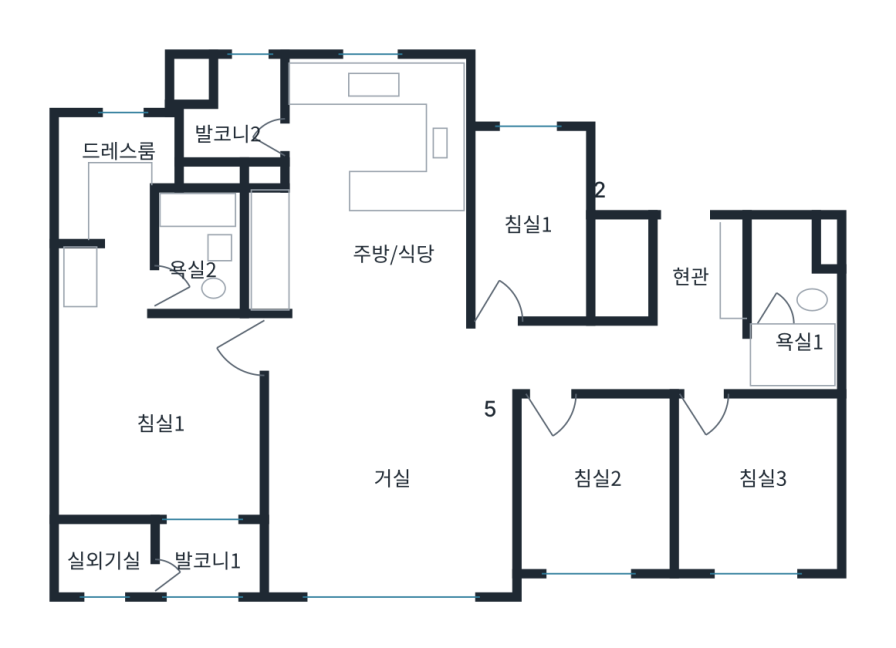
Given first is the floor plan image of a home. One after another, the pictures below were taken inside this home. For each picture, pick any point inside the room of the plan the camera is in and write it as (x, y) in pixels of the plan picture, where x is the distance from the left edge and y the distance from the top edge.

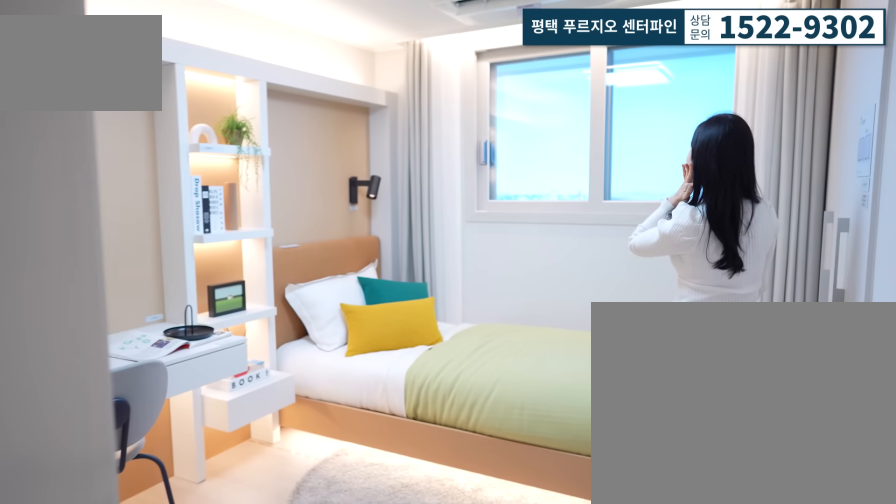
(760, 488)
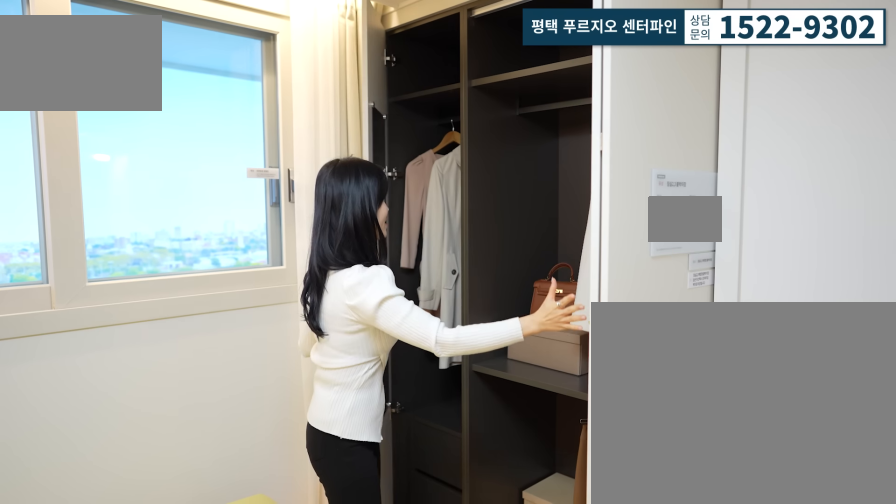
(761, 488)
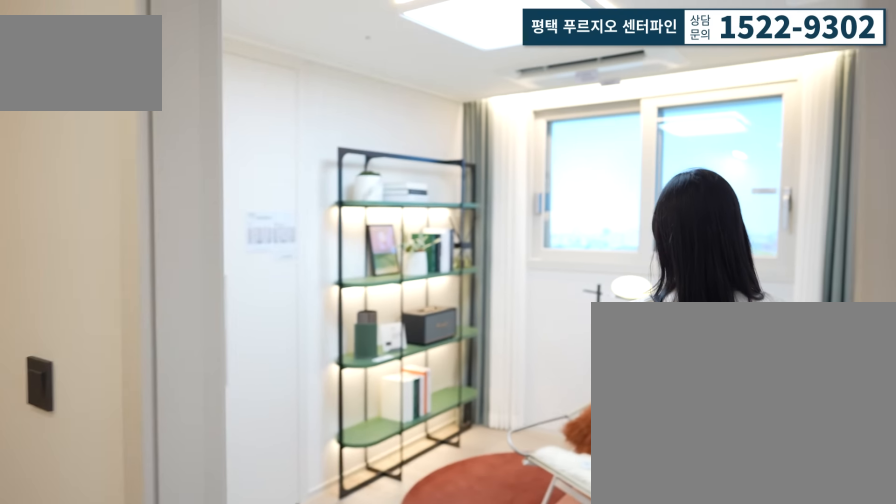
(600, 505)
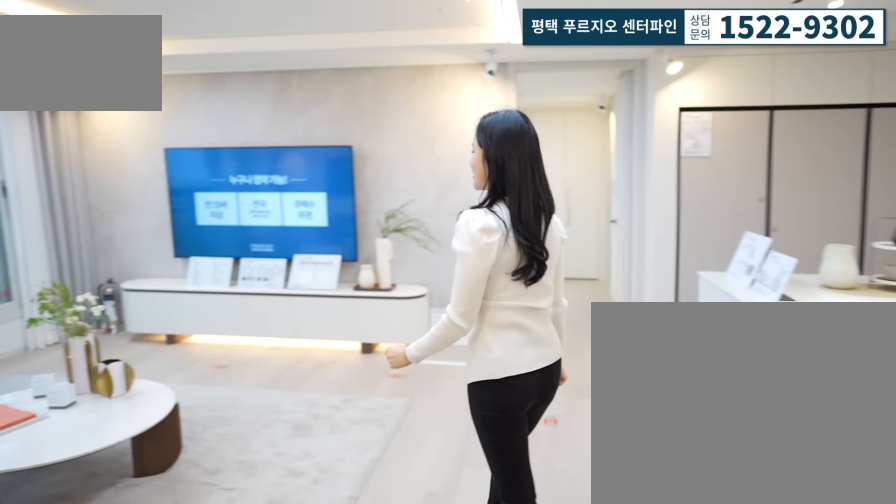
(384, 499)
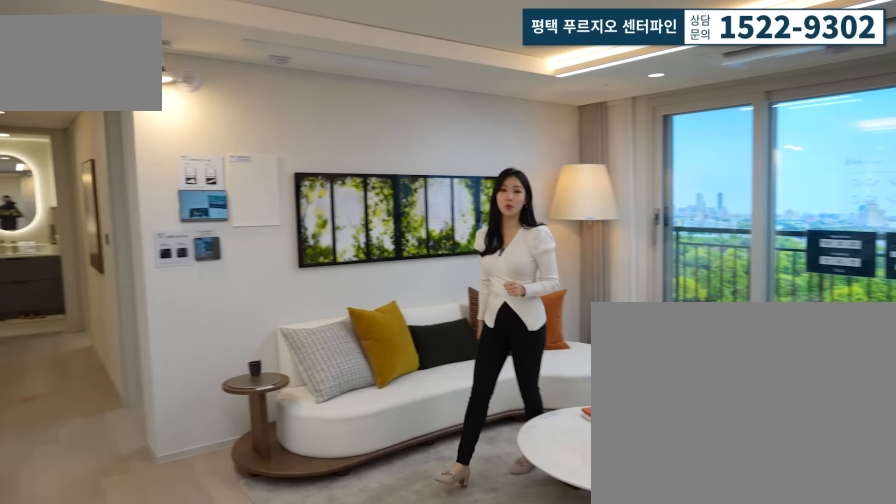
(384, 479)
